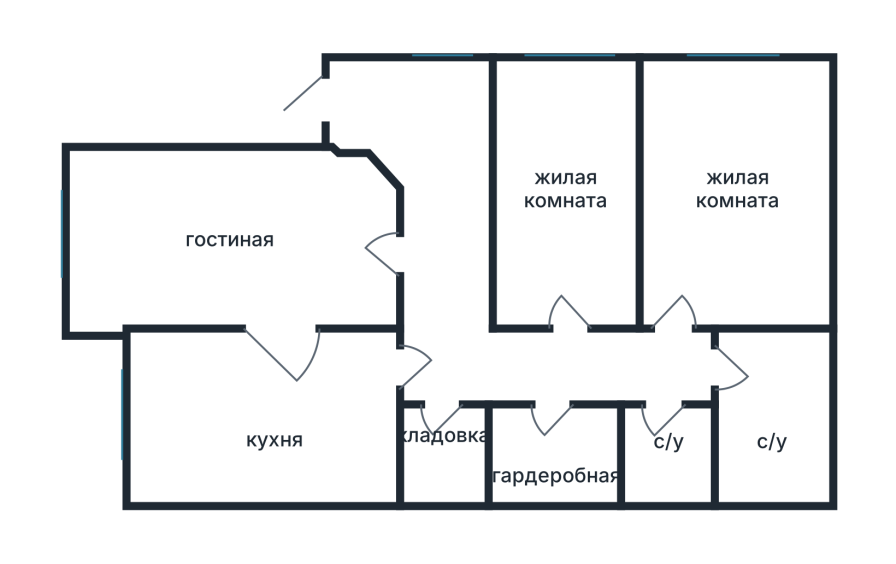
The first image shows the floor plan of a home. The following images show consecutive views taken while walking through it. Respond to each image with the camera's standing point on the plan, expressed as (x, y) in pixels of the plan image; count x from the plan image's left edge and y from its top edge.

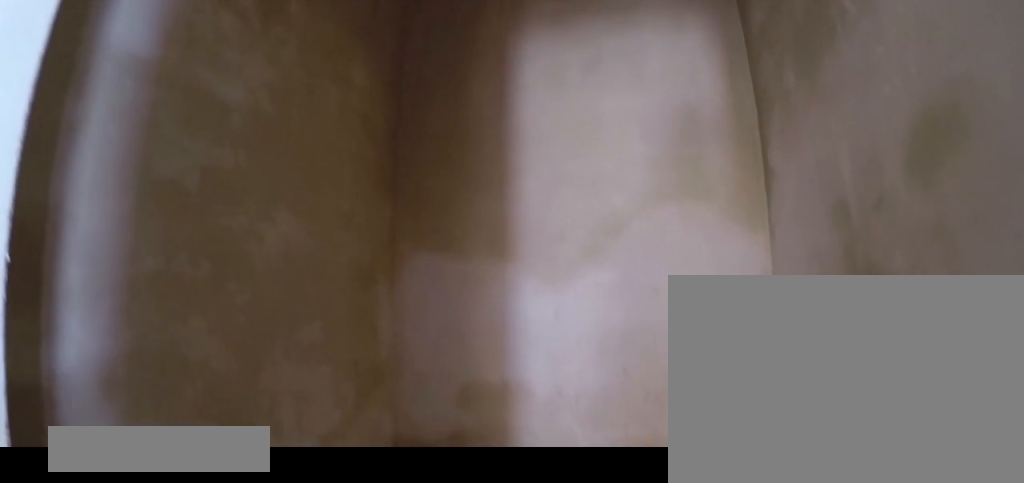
(441, 432)
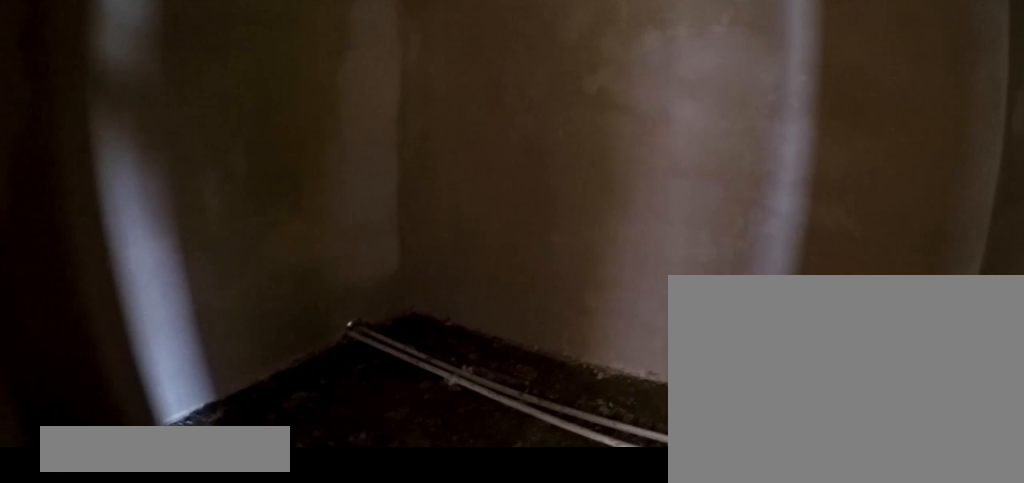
(553, 396)
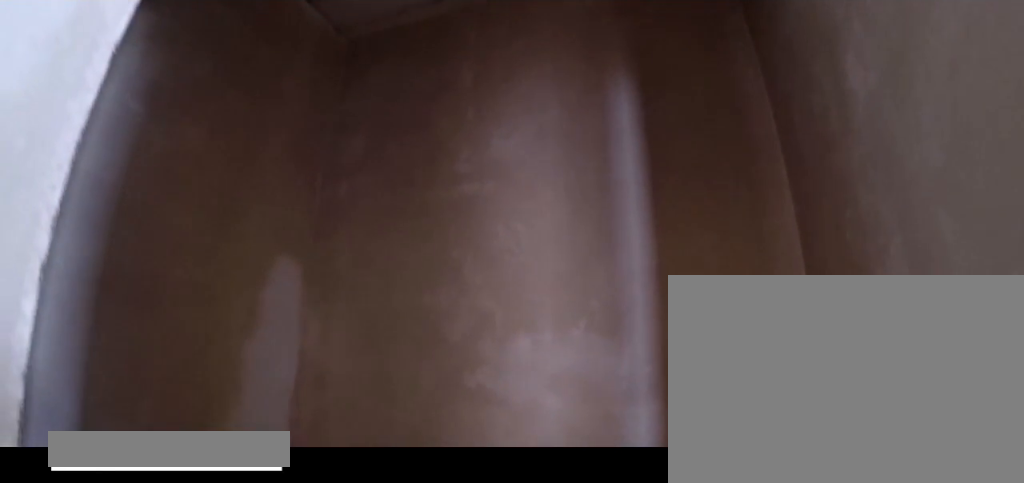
(553, 396)
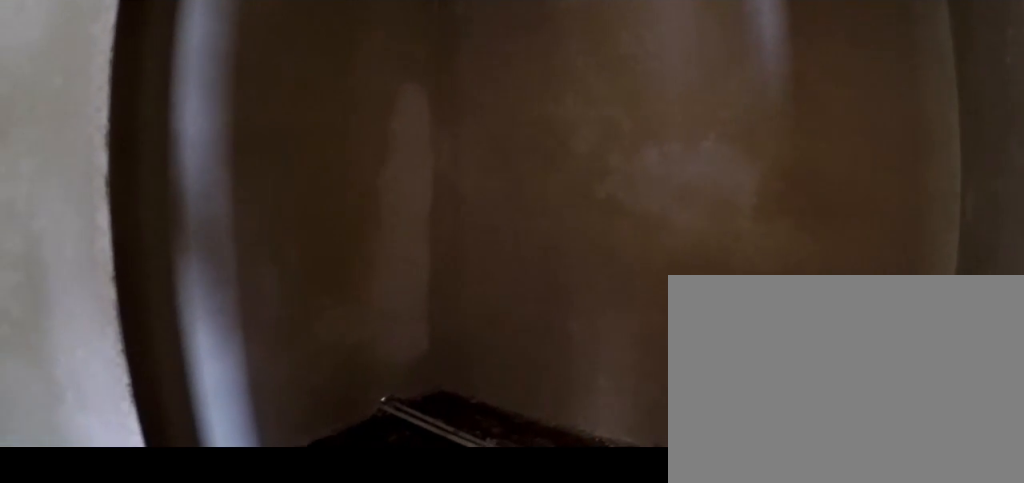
(553, 396)
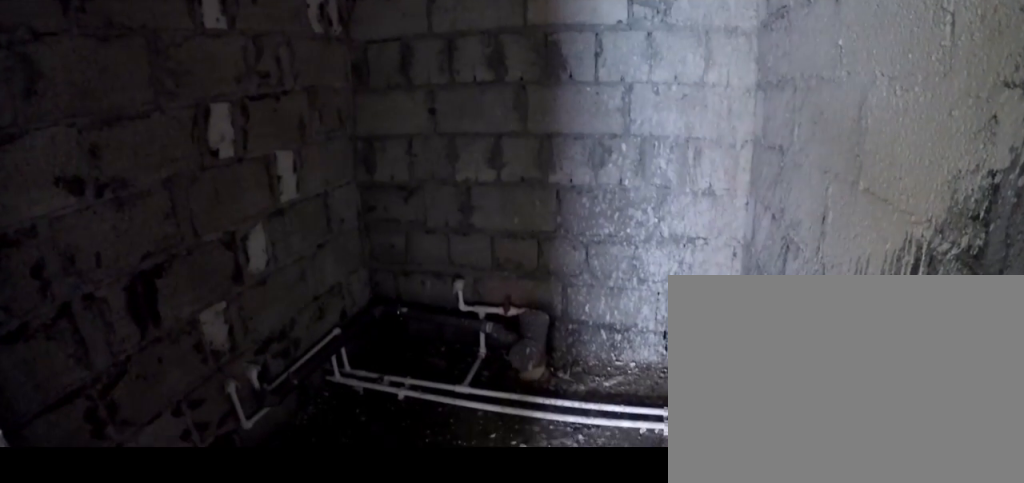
(664, 394)
